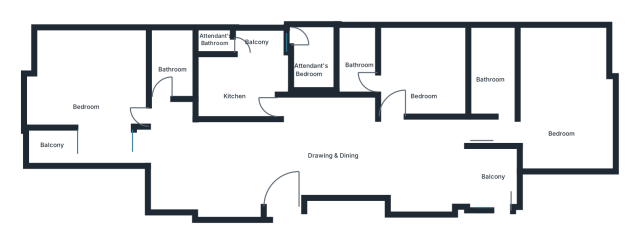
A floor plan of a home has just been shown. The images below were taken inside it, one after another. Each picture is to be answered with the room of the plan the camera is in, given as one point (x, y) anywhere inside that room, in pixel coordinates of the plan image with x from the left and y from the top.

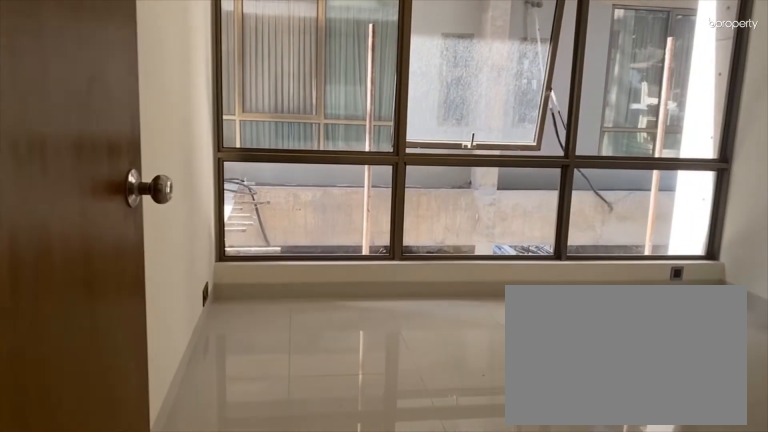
(389, 119)
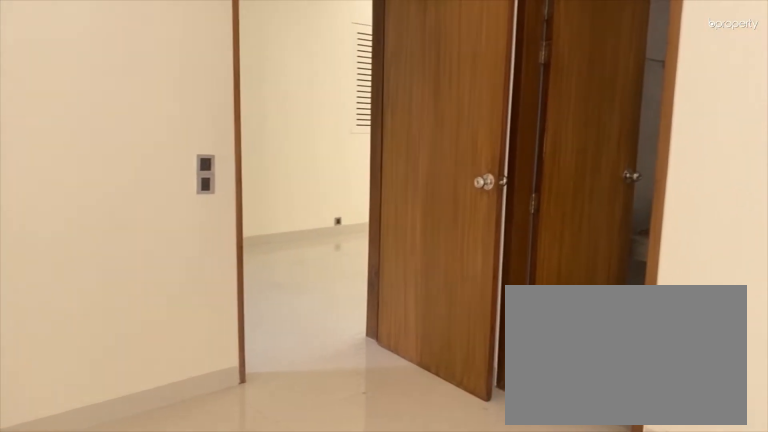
(420, 61)
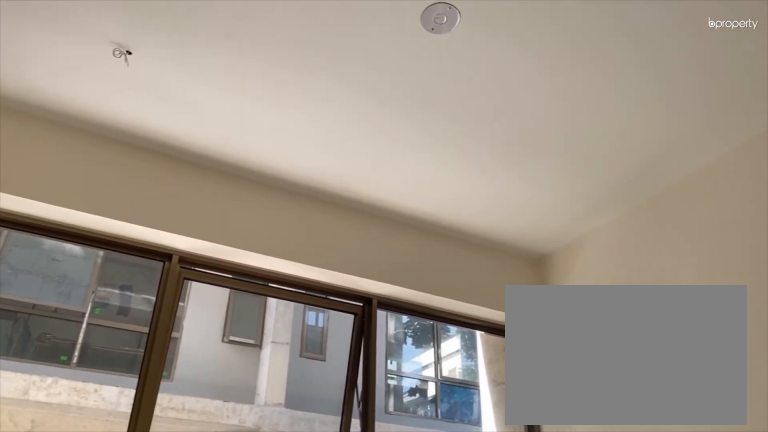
(420, 61)
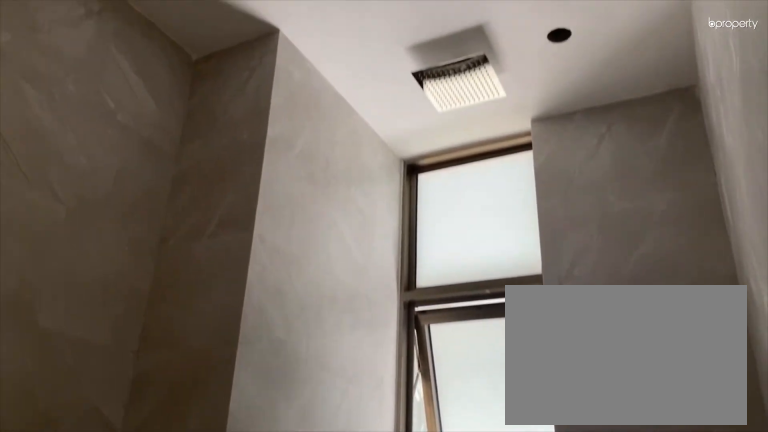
(359, 59)
